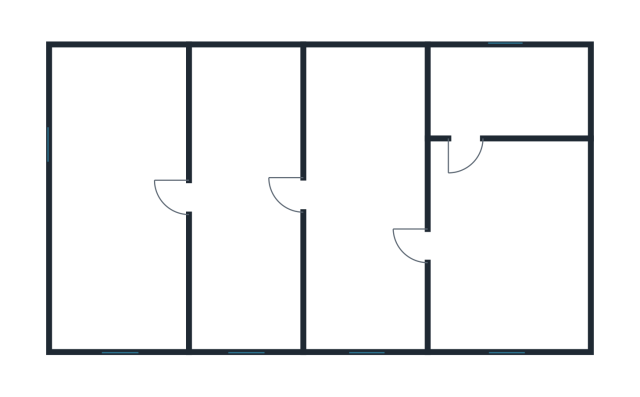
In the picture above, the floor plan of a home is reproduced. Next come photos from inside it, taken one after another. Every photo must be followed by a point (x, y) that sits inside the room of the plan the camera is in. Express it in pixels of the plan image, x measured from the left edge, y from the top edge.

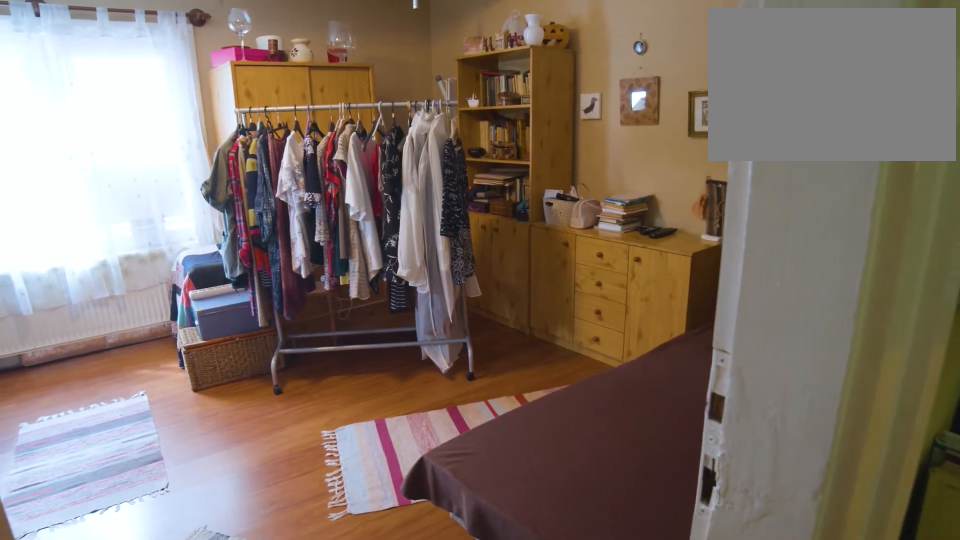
(122, 196)
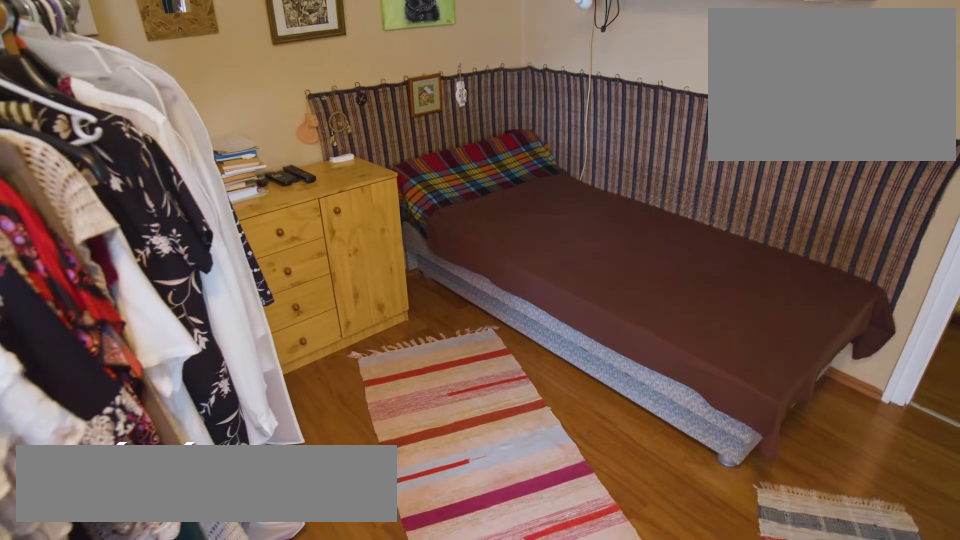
(122, 196)
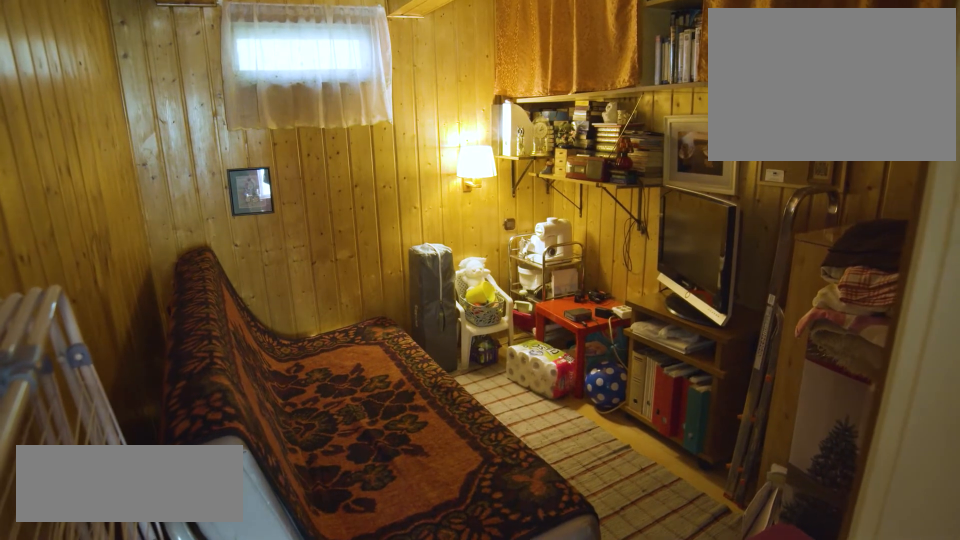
(511, 90)
